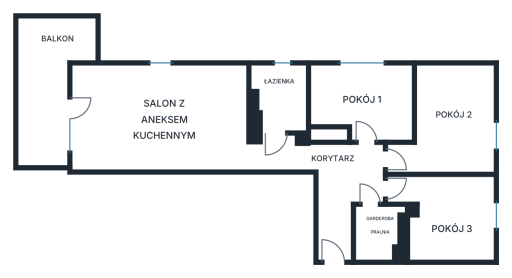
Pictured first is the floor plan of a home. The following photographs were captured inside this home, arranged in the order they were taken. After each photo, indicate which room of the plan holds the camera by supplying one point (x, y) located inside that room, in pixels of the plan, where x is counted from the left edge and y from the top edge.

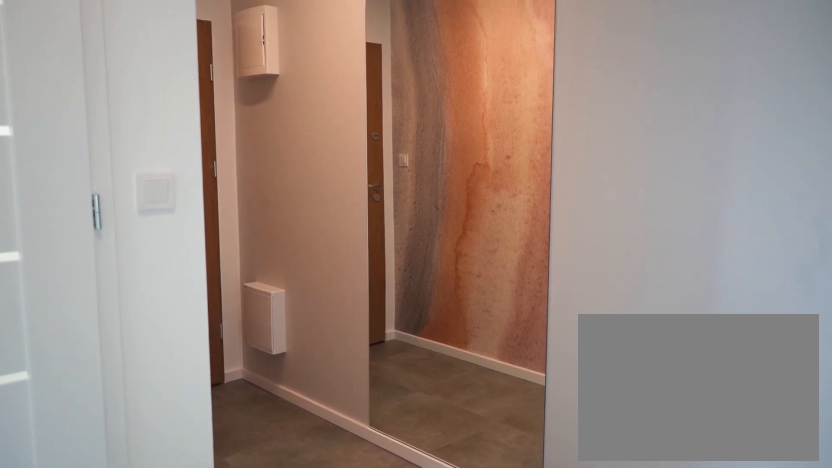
(329, 179)
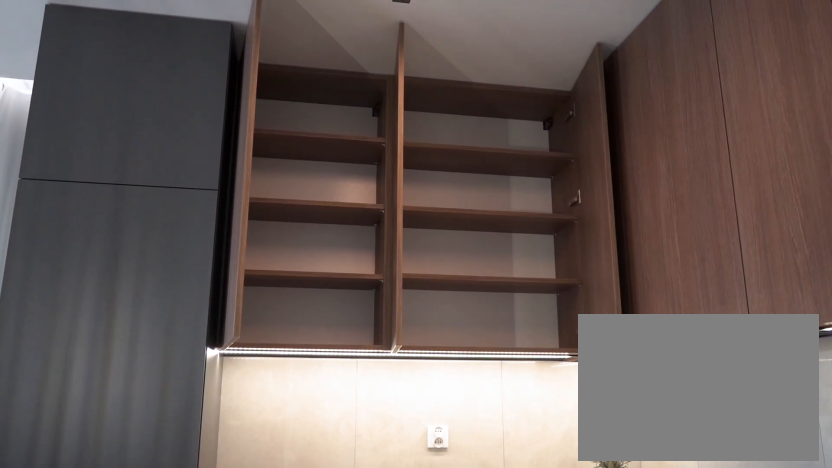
(158, 117)
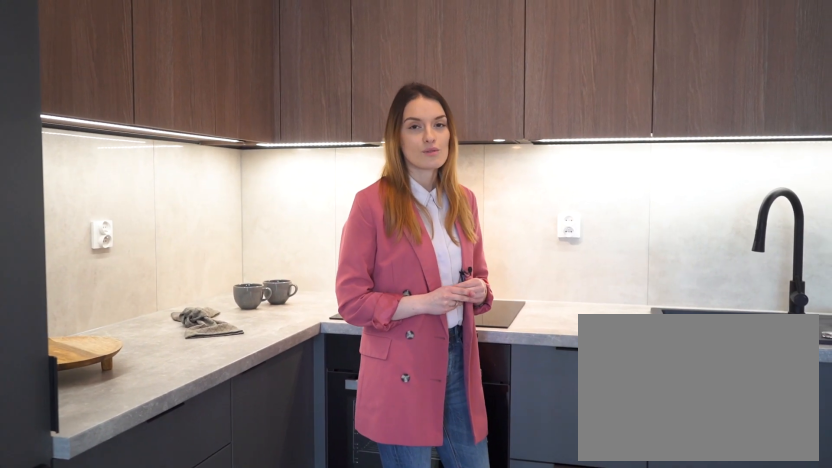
(158, 117)
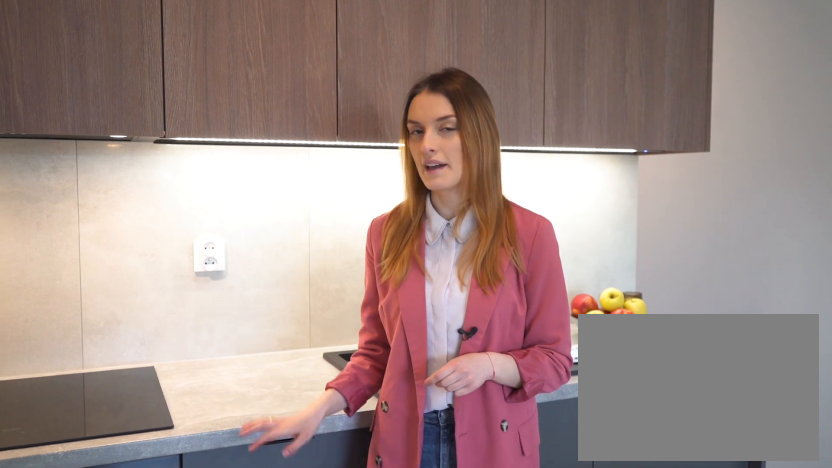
(158, 117)
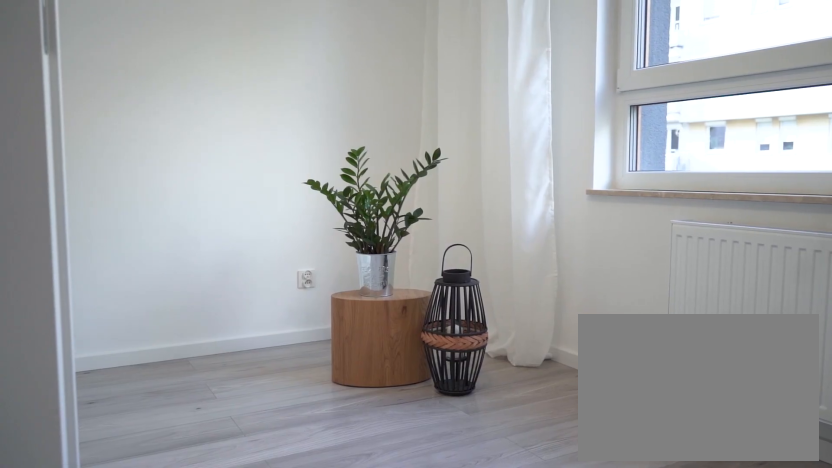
(364, 99)
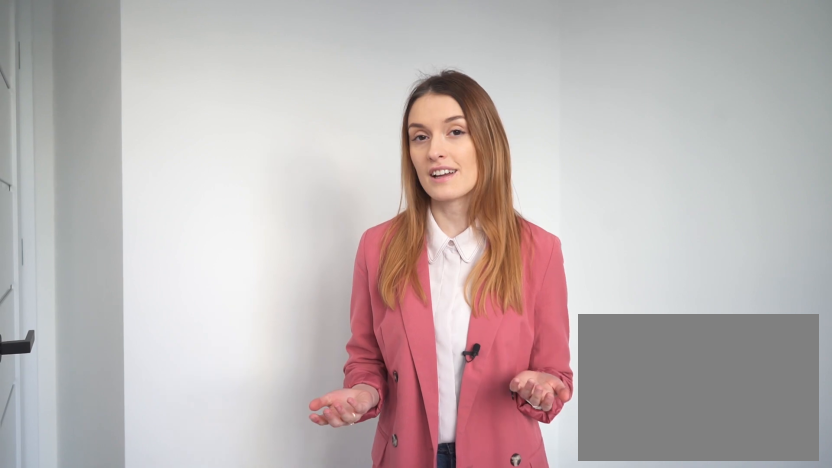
(364, 99)
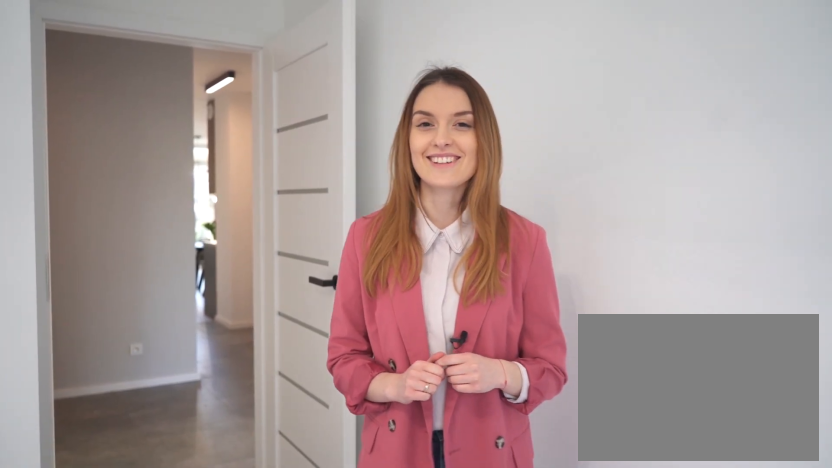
(462, 216)
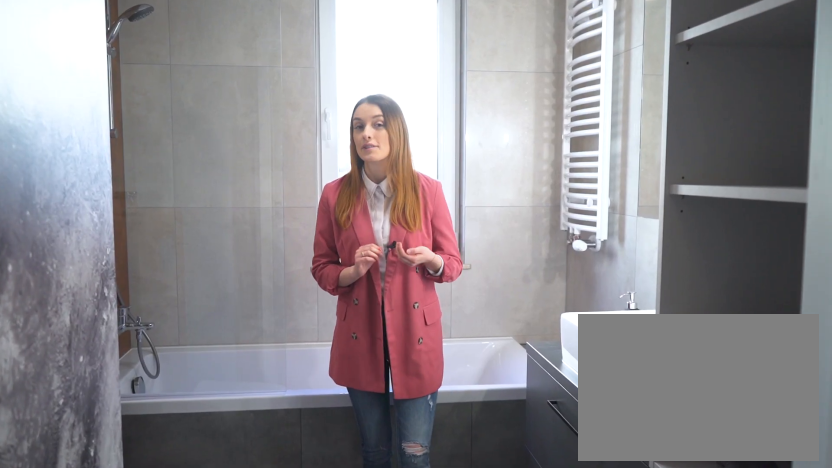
(280, 98)
